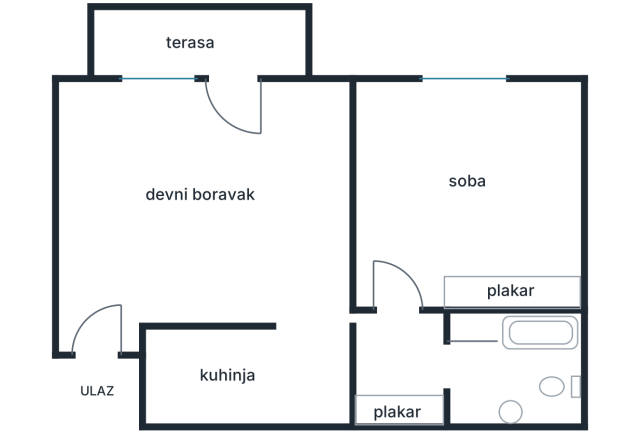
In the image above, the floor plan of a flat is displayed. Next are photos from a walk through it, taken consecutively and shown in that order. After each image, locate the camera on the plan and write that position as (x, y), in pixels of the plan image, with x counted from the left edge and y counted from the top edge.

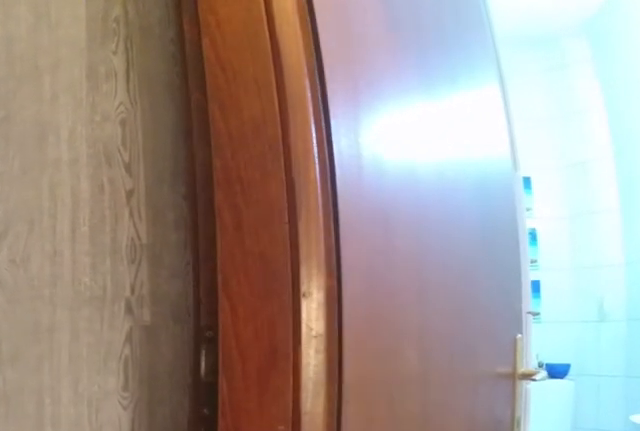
(383, 346)
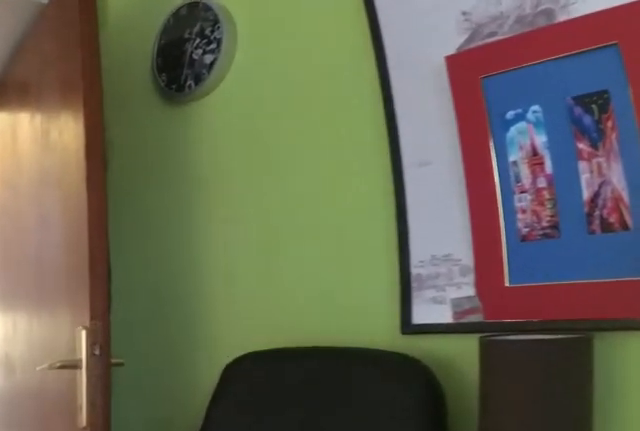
(407, 183)
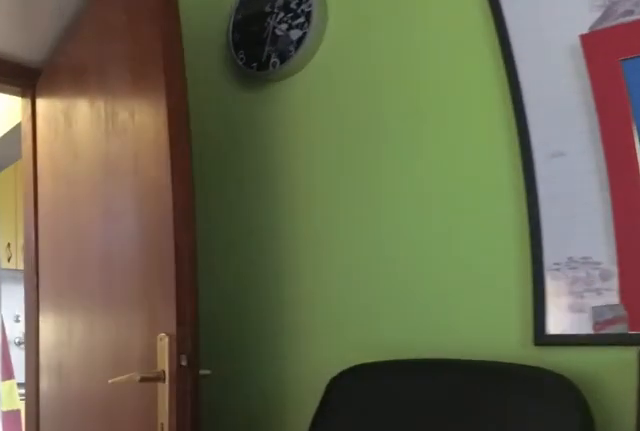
(407, 193)
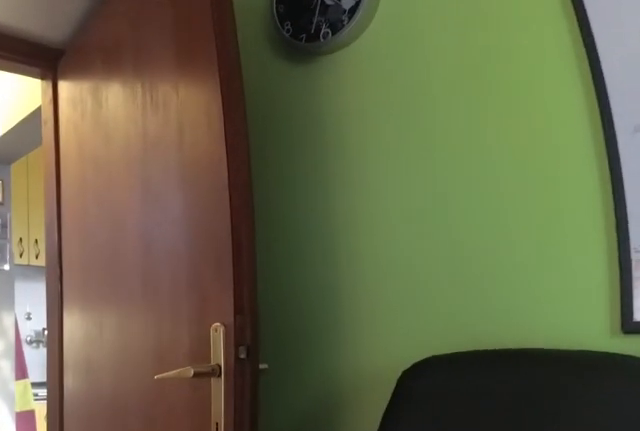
(407, 202)
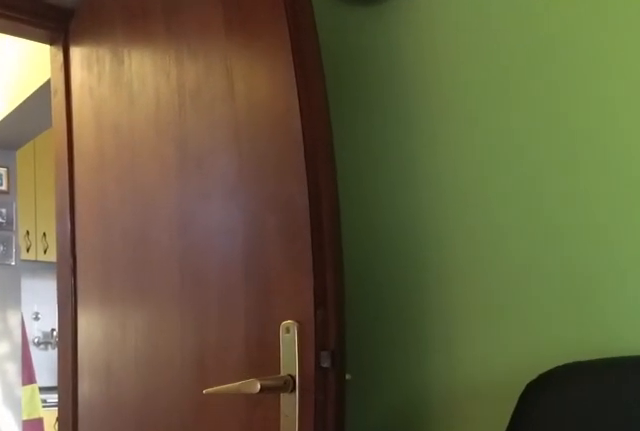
(407, 221)
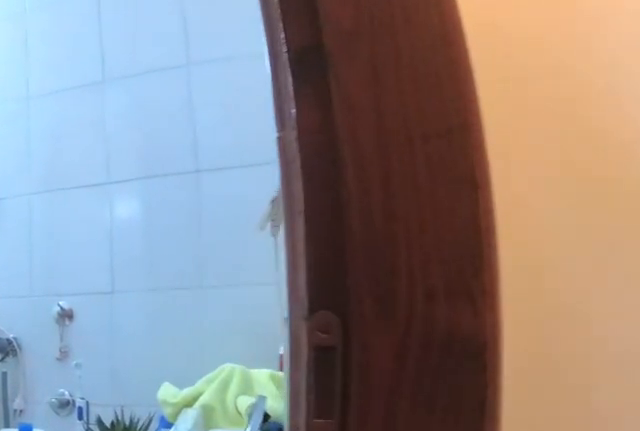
(419, 337)
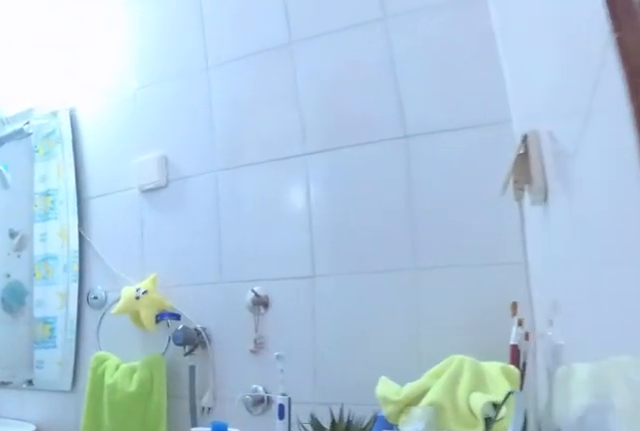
(428, 344)
